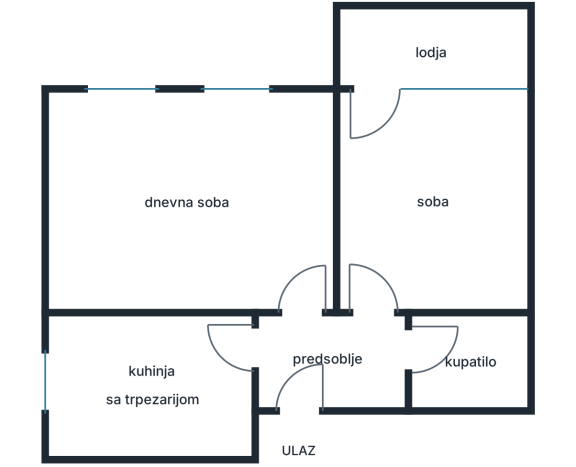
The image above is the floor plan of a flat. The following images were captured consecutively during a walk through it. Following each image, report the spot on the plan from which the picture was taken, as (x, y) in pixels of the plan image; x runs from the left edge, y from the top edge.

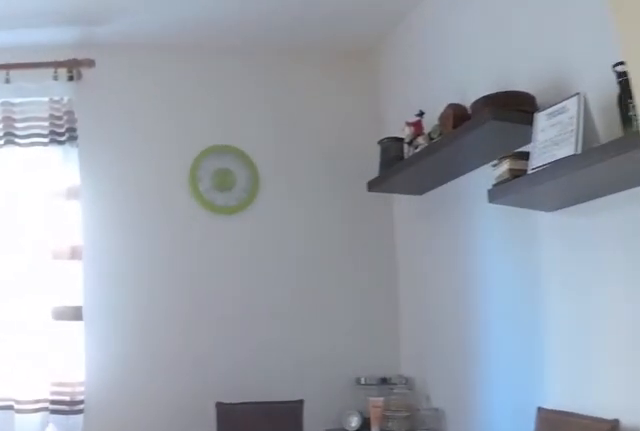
(253, 357)
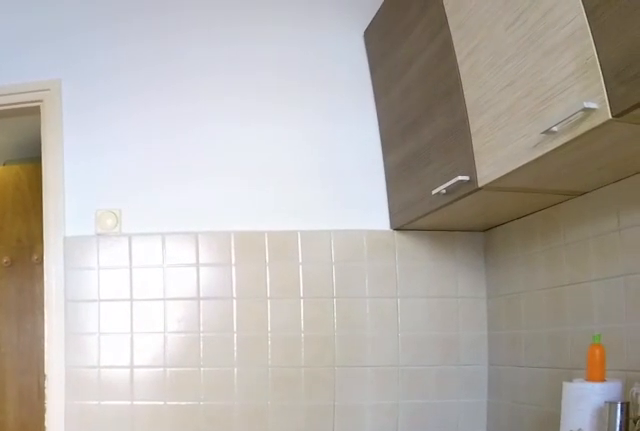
(76, 378)
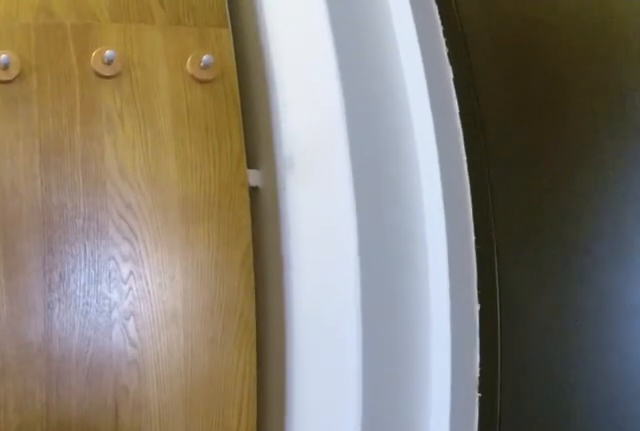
(252, 367)
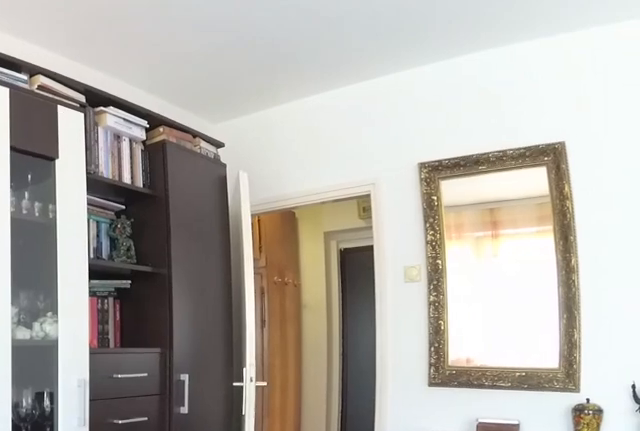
(168, 178)
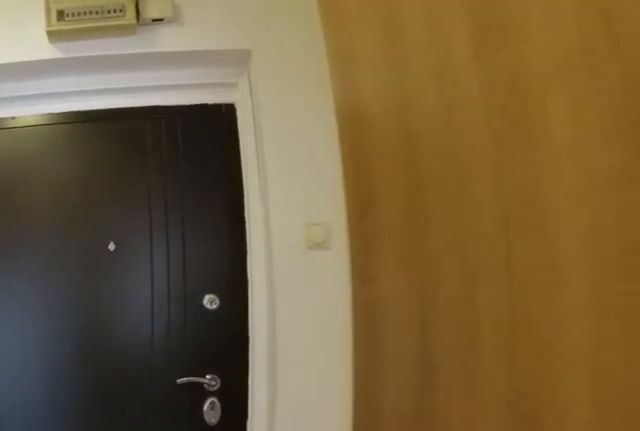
(303, 286)
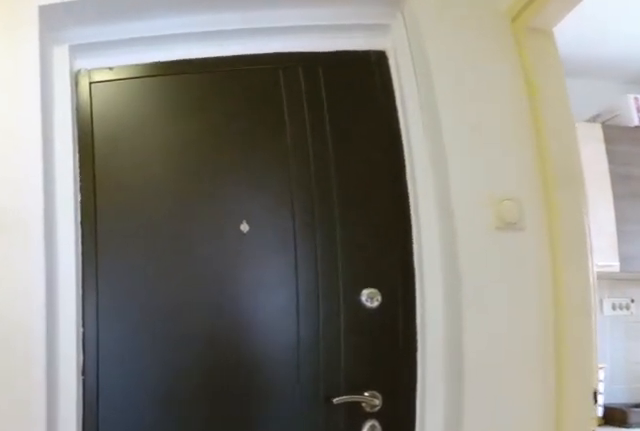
(302, 341)
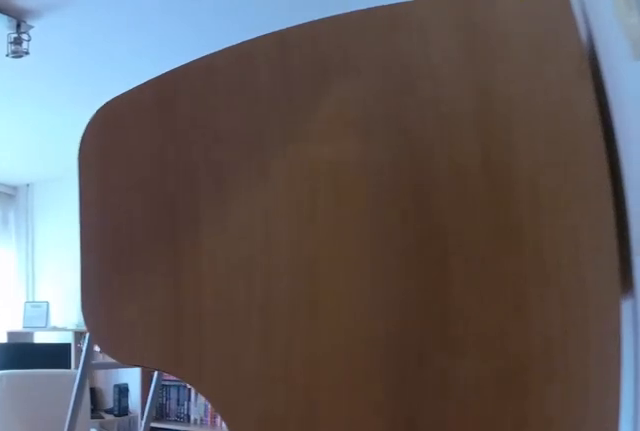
(357, 328)
